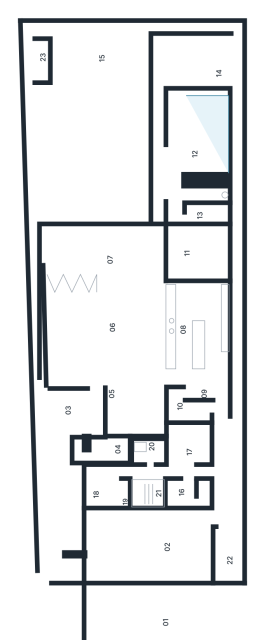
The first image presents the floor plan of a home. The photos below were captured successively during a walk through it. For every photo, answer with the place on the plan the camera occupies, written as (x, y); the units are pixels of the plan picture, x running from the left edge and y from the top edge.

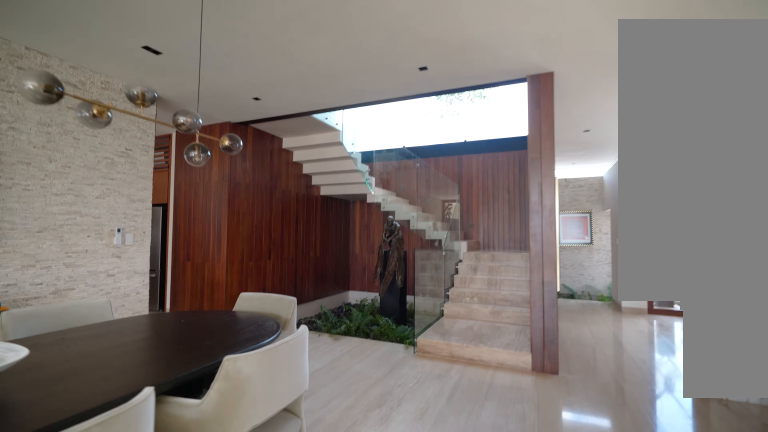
(137, 292)
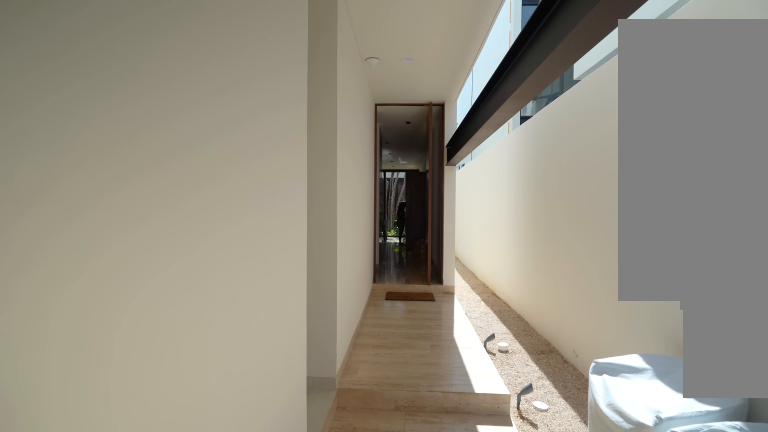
(222, 518)
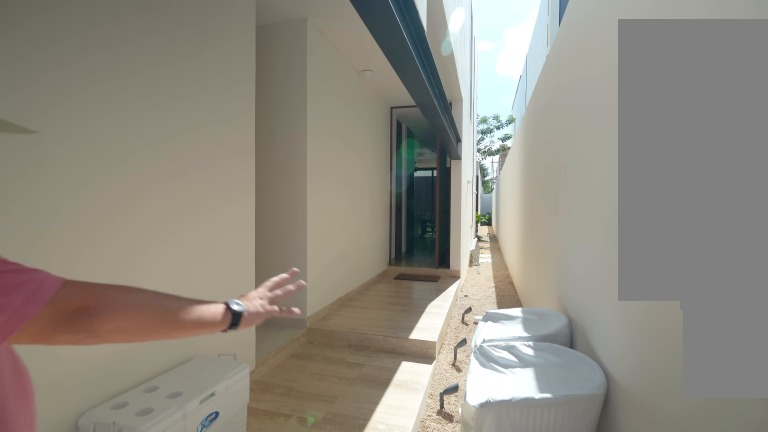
(232, 498)
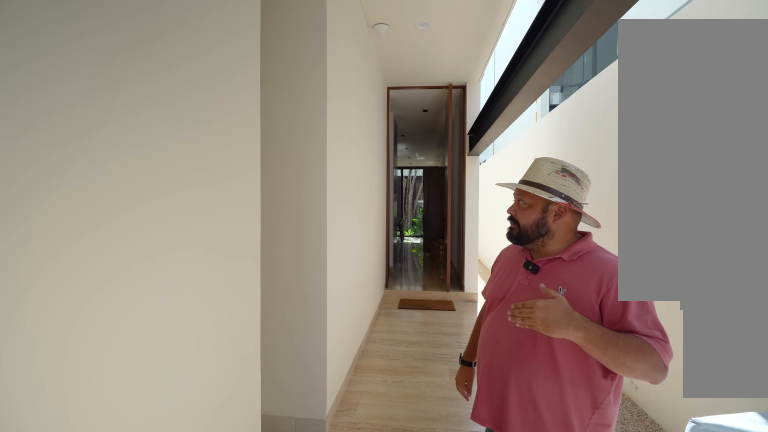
(223, 472)
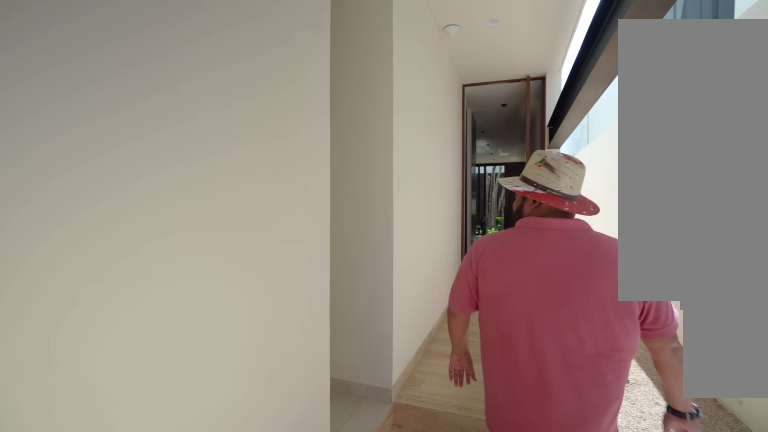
(222, 488)
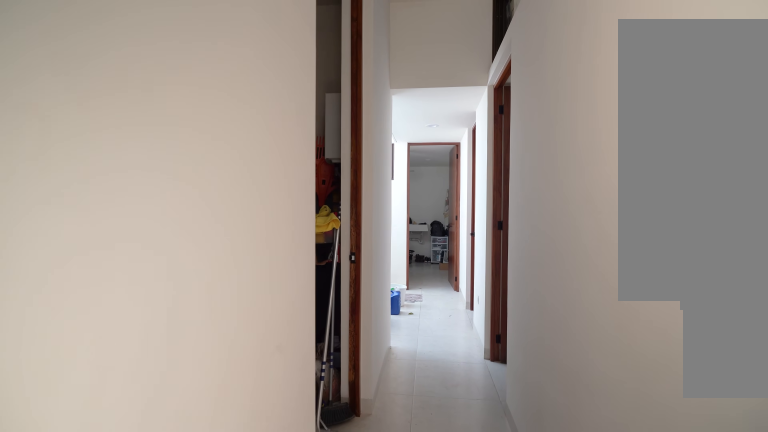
(215, 471)
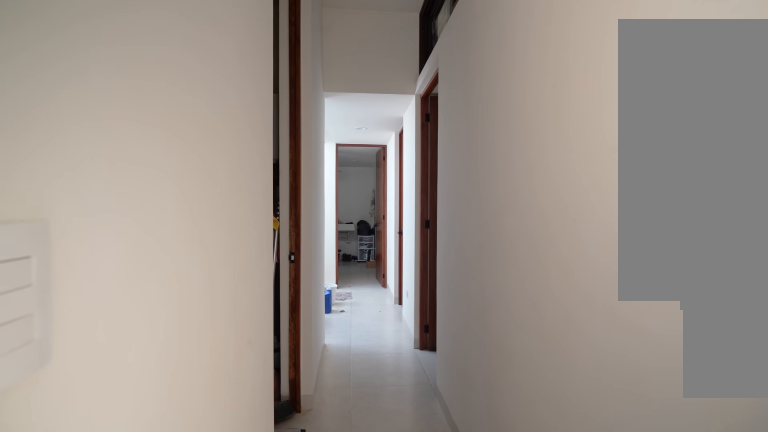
(215, 471)
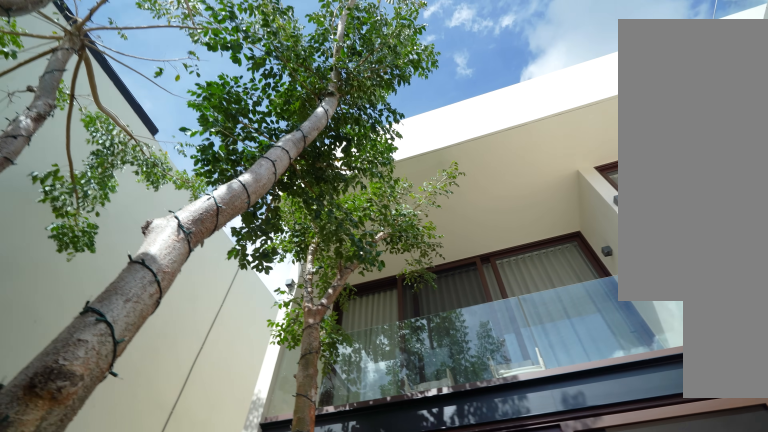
(179, 255)
